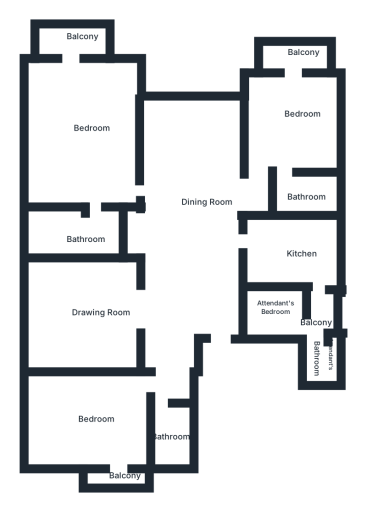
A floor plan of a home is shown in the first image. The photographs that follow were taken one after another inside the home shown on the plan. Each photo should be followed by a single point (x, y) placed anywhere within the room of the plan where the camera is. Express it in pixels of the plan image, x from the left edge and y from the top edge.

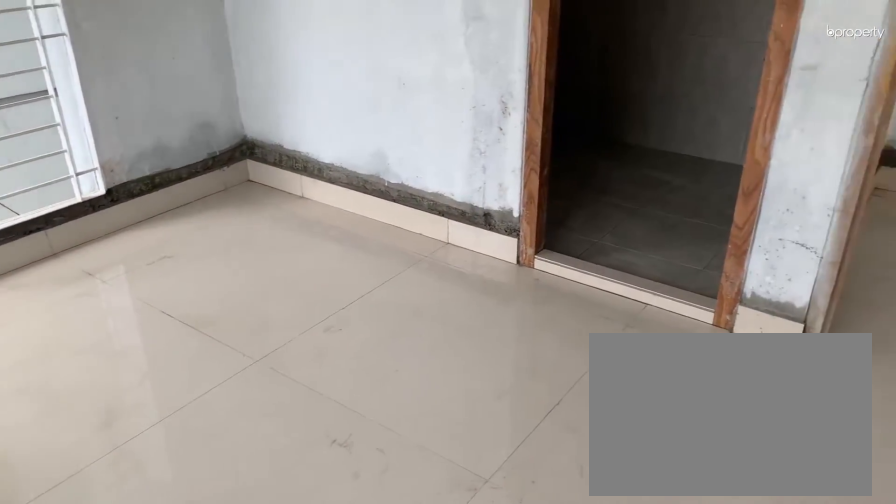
(293, 128)
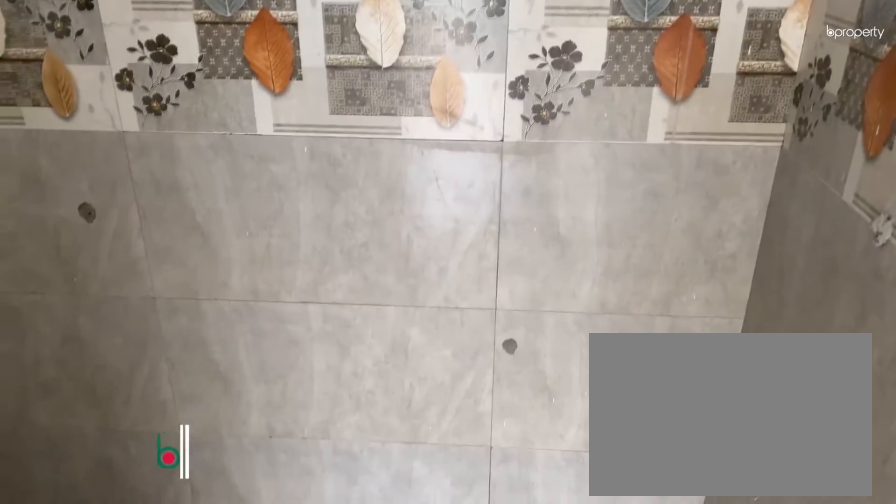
(301, 194)
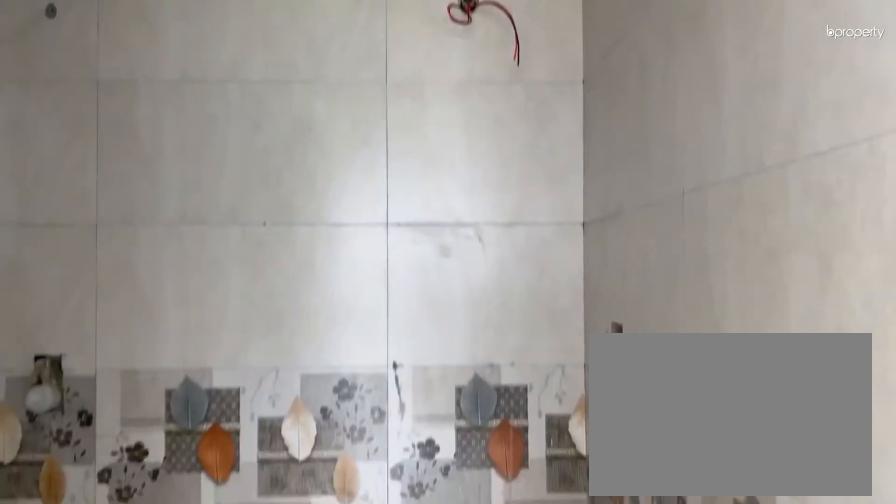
(301, 194)
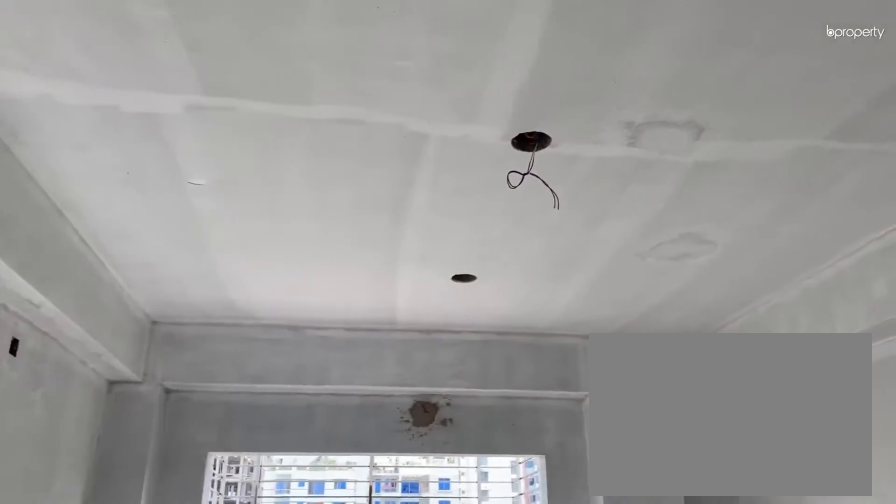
(92, 143)
